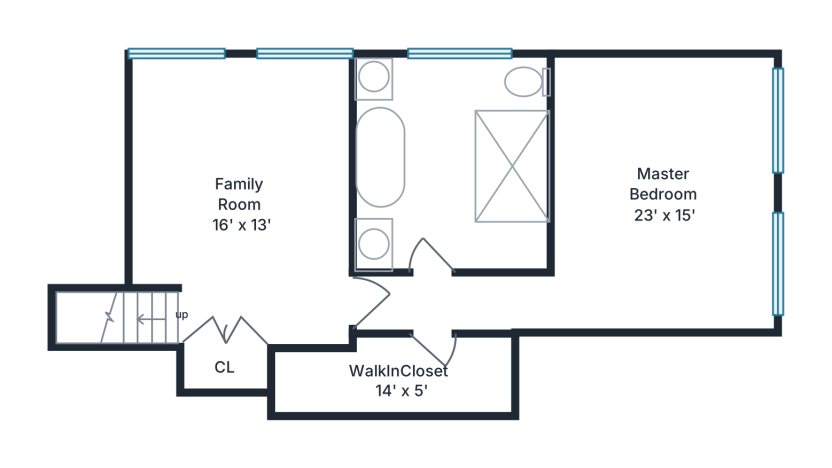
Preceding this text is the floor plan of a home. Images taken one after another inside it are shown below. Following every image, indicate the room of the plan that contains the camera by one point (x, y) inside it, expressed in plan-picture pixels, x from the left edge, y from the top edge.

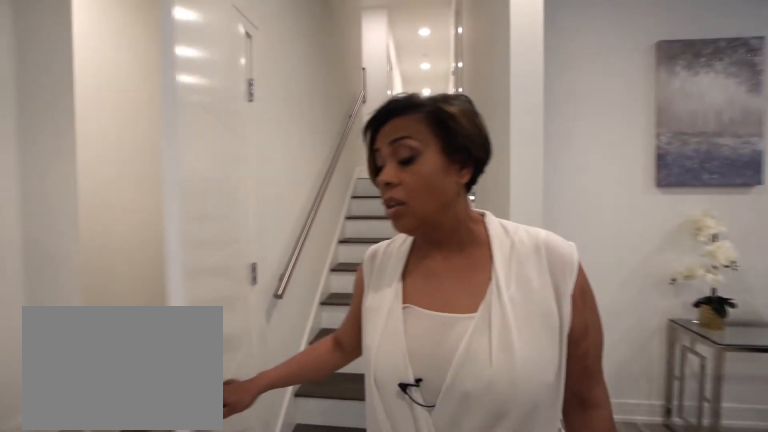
(243, 197)
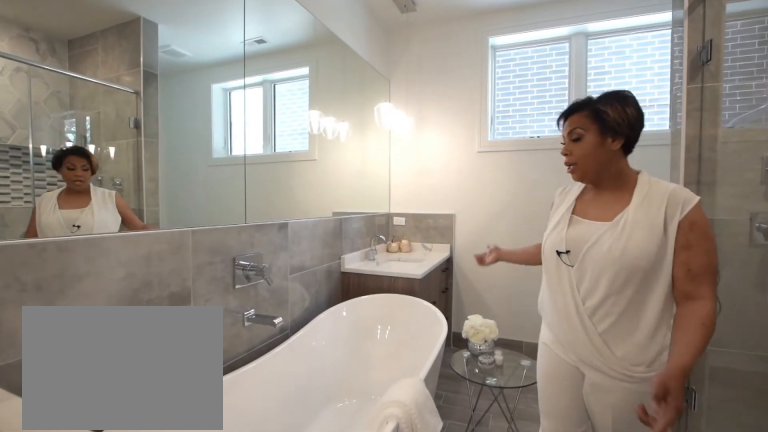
(452, 165)
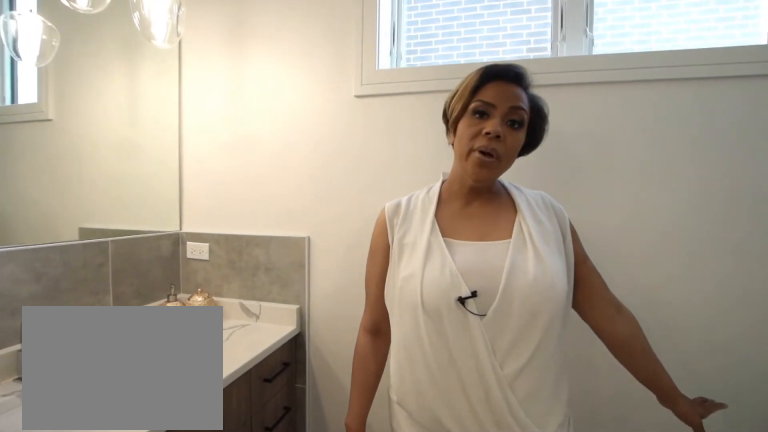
(452, 165)
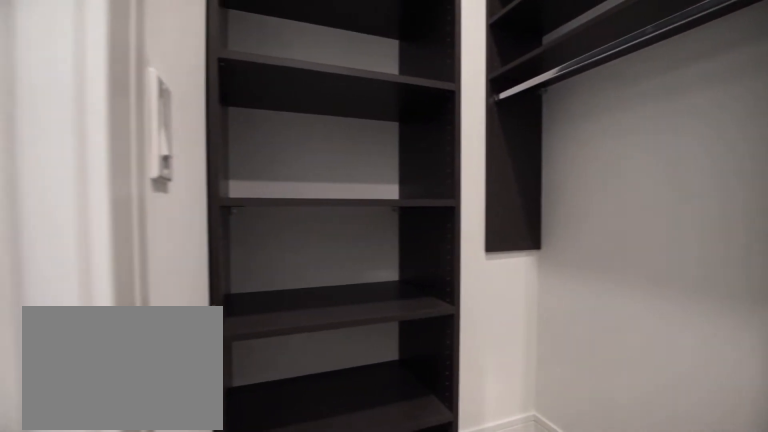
(396, 376)
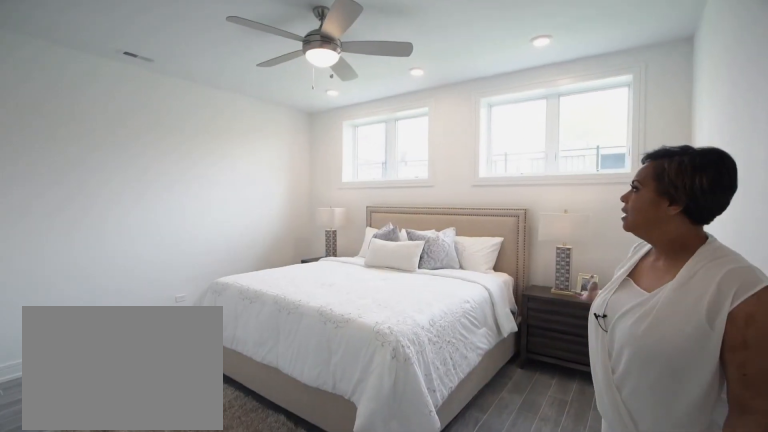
(666, 192)
